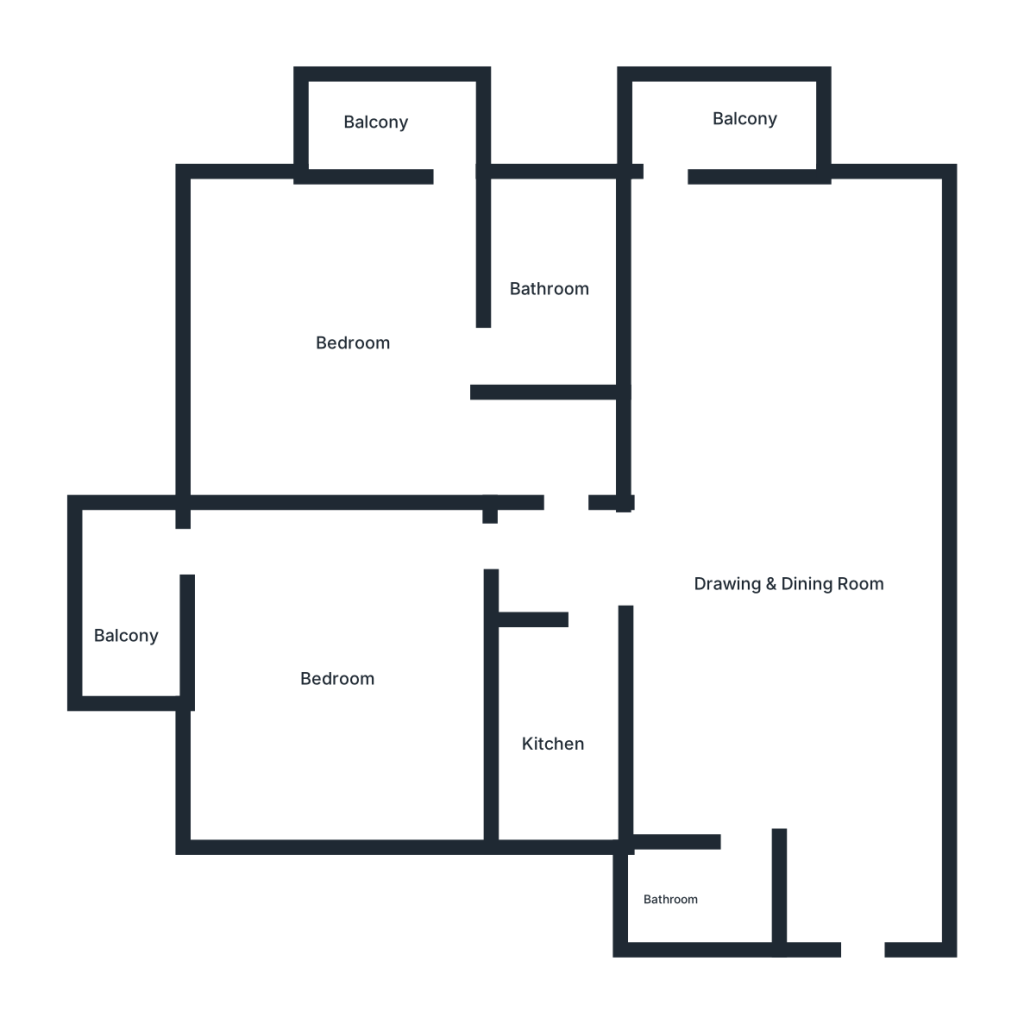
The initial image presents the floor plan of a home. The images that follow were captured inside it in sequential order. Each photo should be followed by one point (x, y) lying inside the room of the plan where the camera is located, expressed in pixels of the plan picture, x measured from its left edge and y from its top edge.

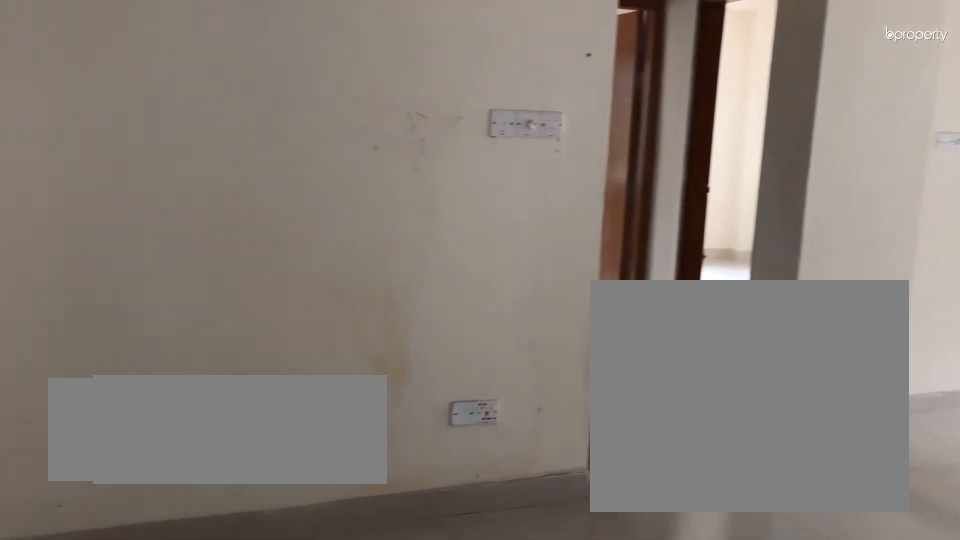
(766, 676)
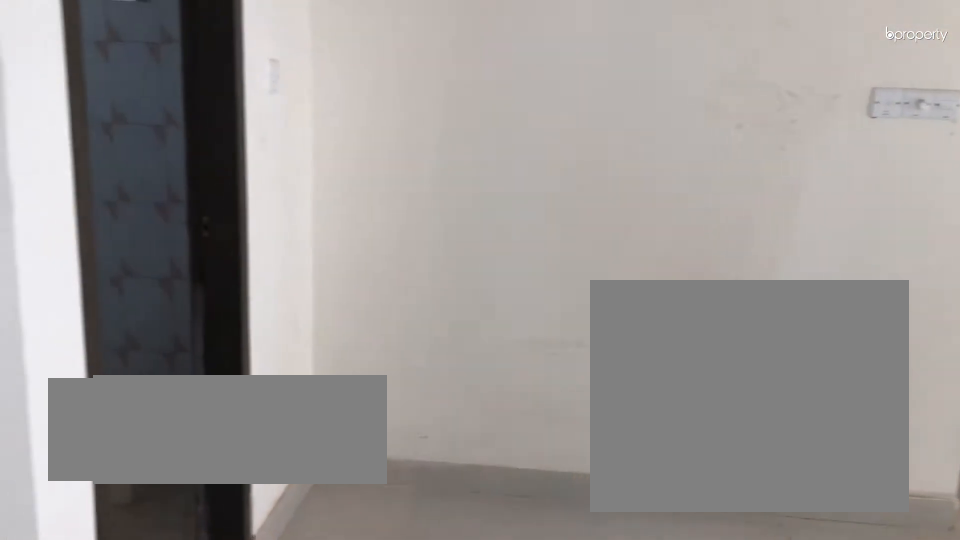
(766, 676)
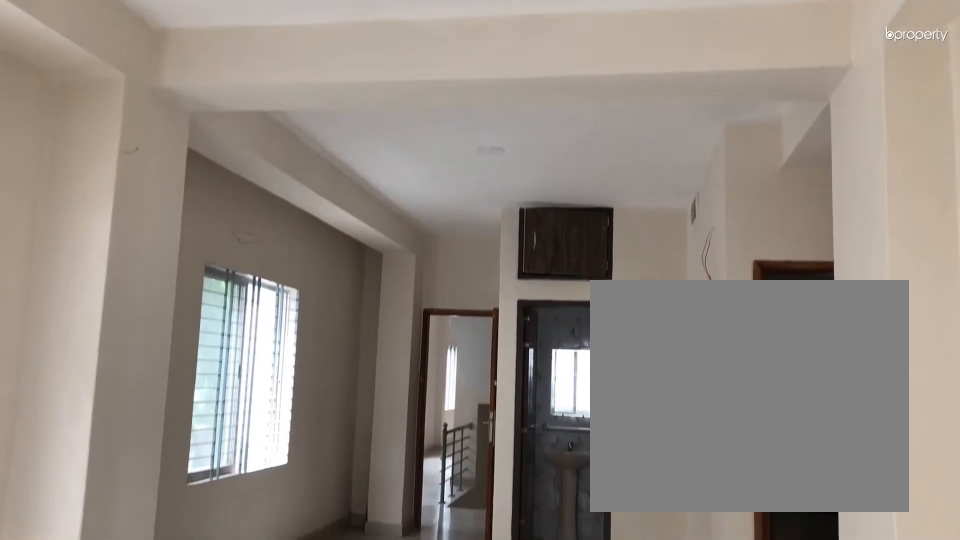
(793, 542)
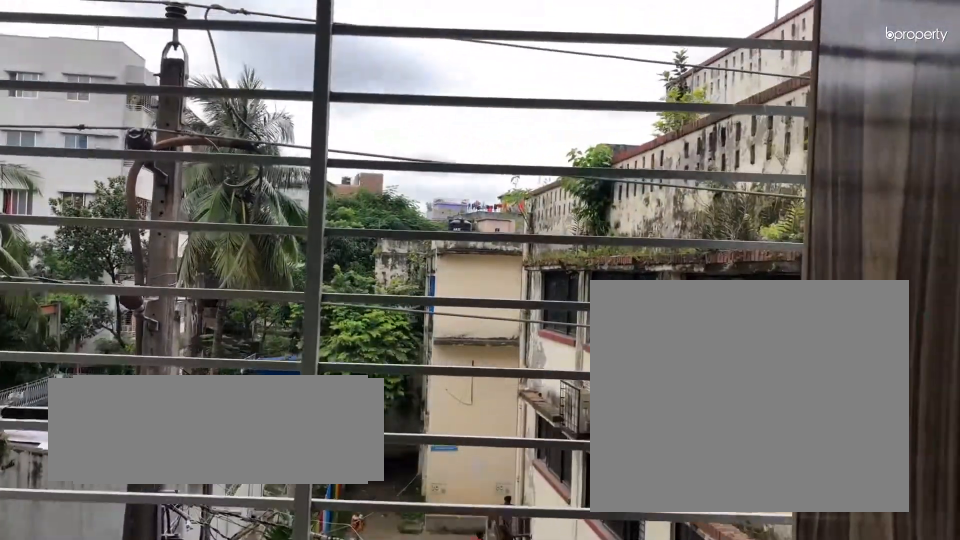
(126, 616)
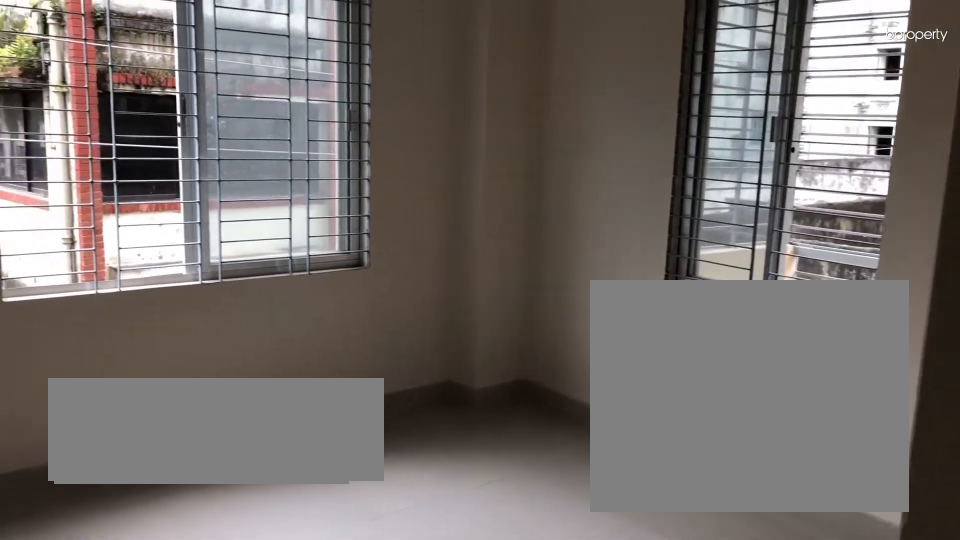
(348, 326)
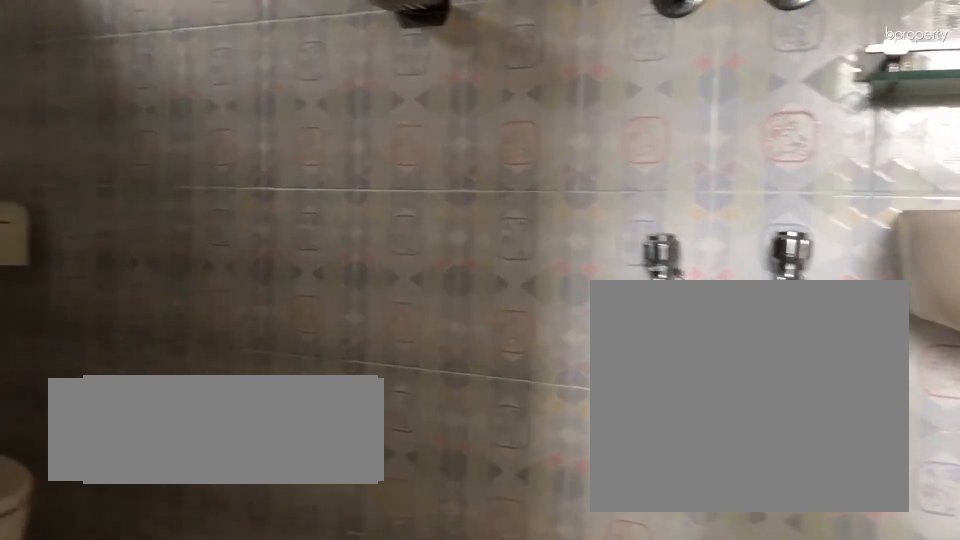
(558, 293)
